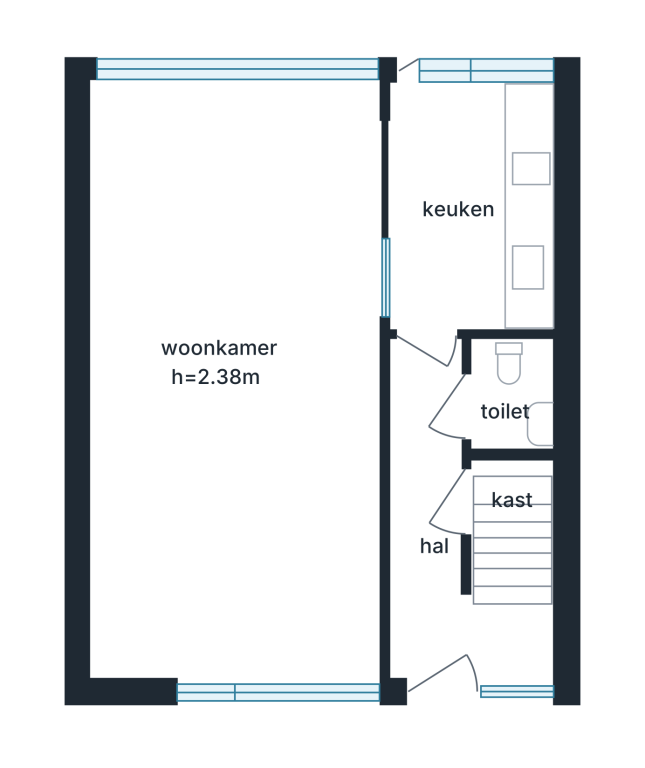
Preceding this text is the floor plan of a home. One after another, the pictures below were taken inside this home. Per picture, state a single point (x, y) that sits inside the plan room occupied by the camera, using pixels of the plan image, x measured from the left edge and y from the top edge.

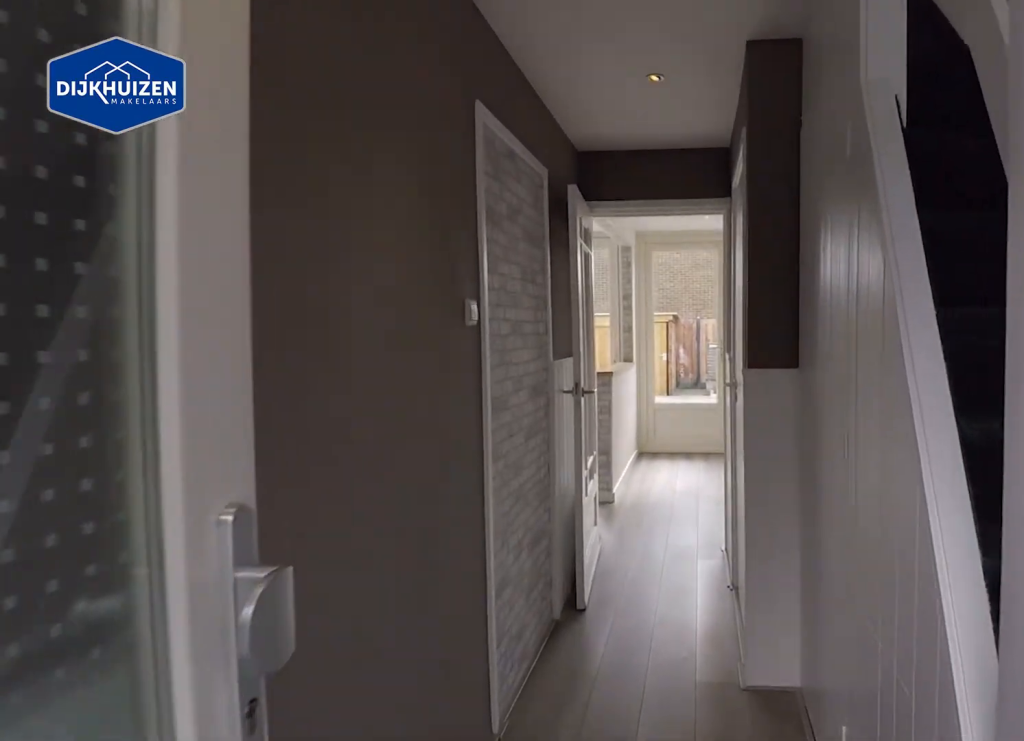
(443, 539)
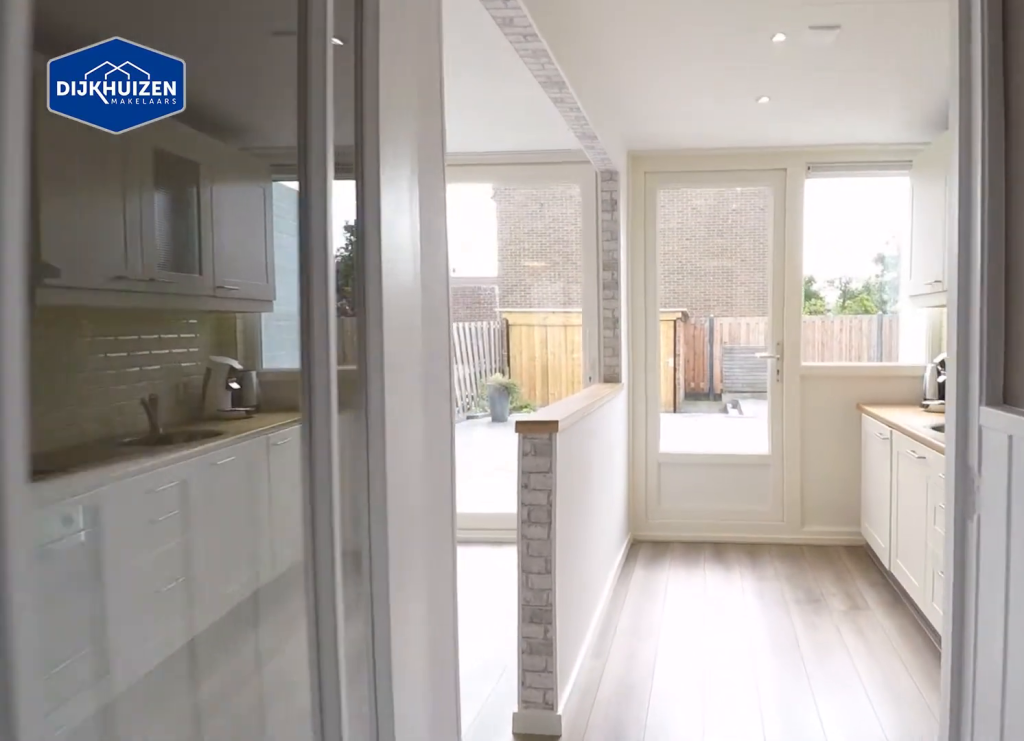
(443, 539)
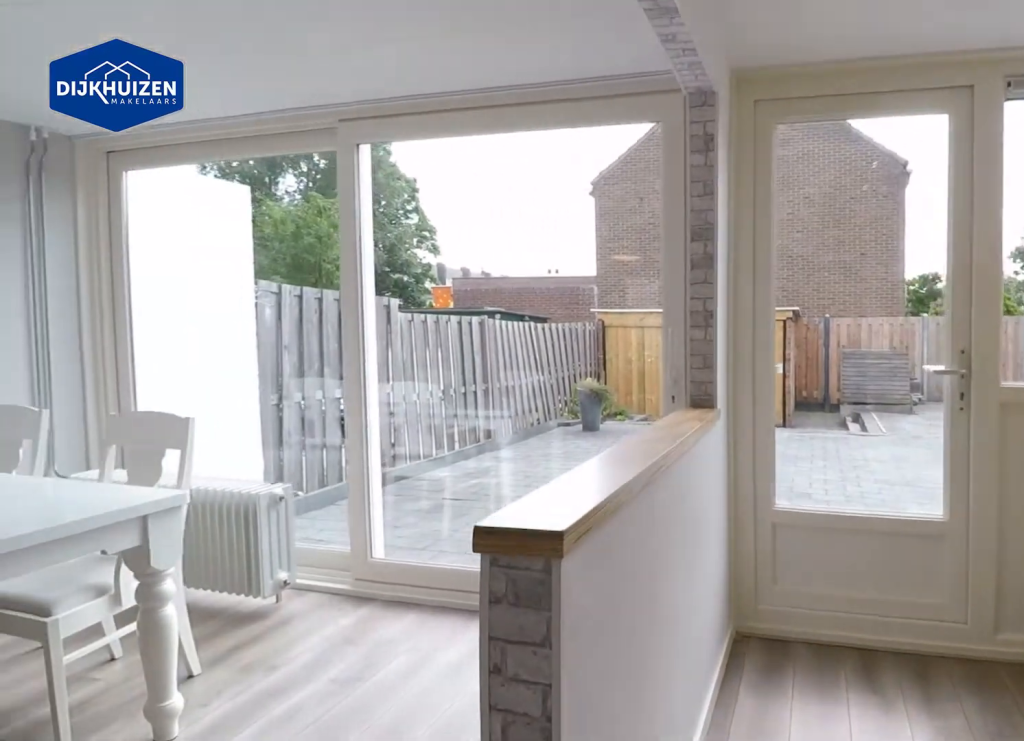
(527, 201)
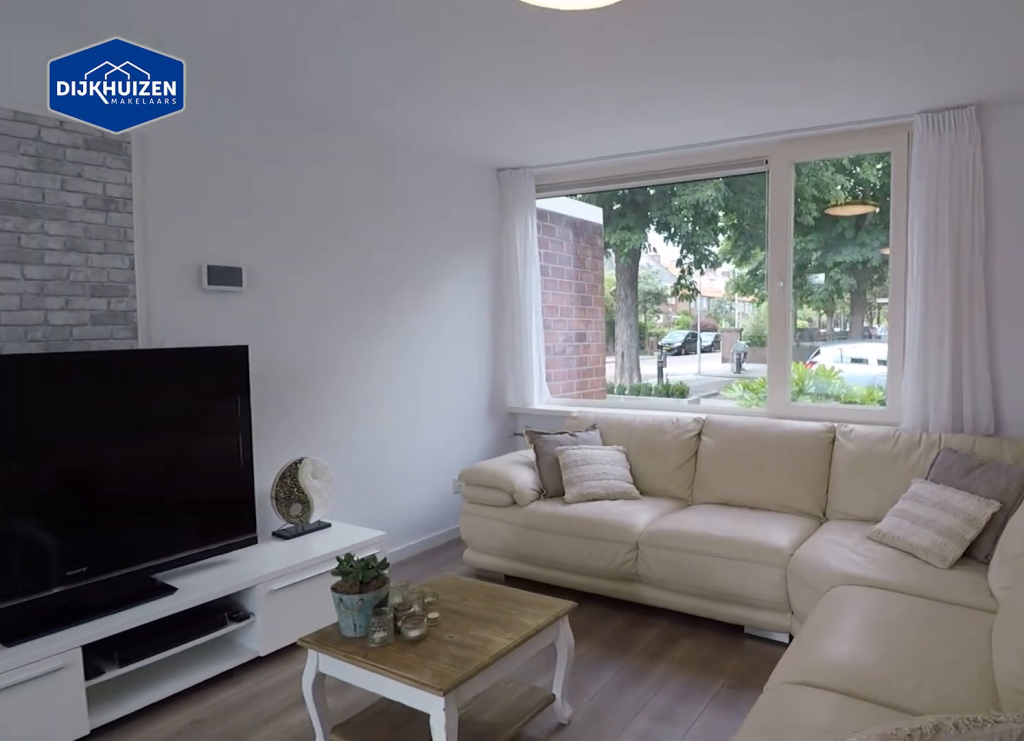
(172, 254)
